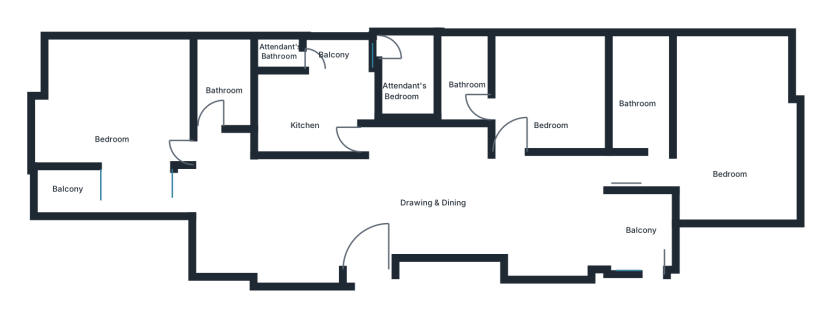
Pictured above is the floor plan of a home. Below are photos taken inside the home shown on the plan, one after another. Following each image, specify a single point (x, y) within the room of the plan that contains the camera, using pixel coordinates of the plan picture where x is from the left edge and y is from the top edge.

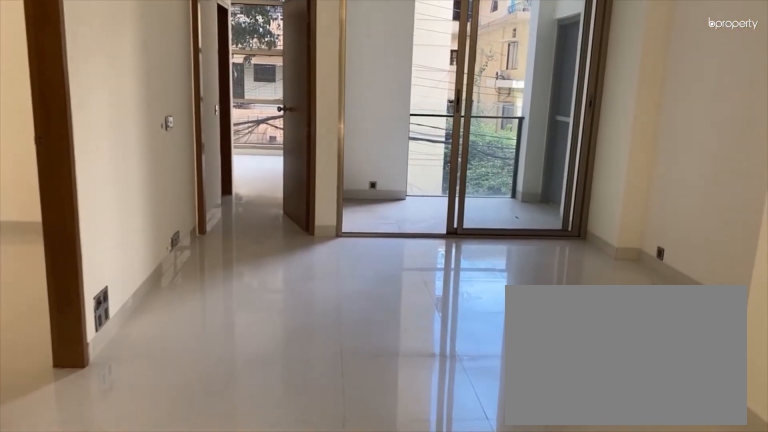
(498, 202)
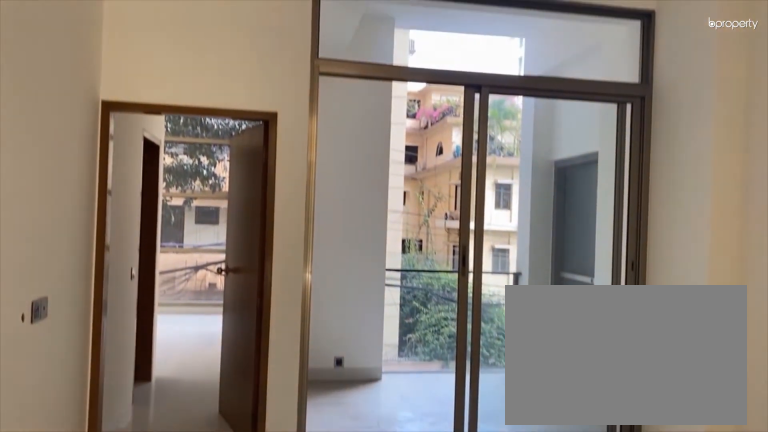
(498, 202)
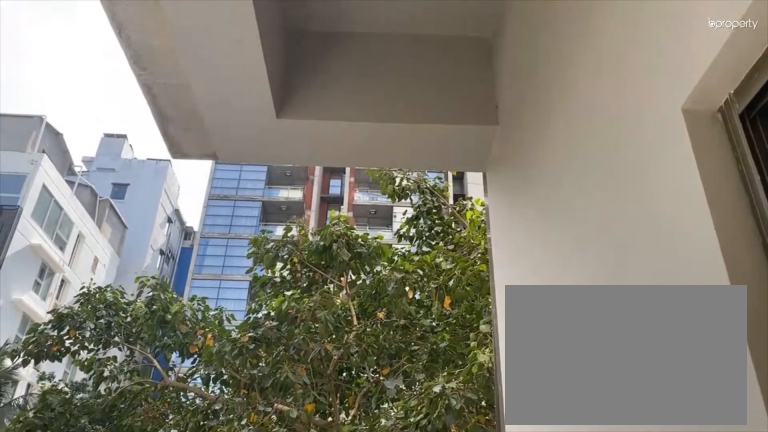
(78, 195)
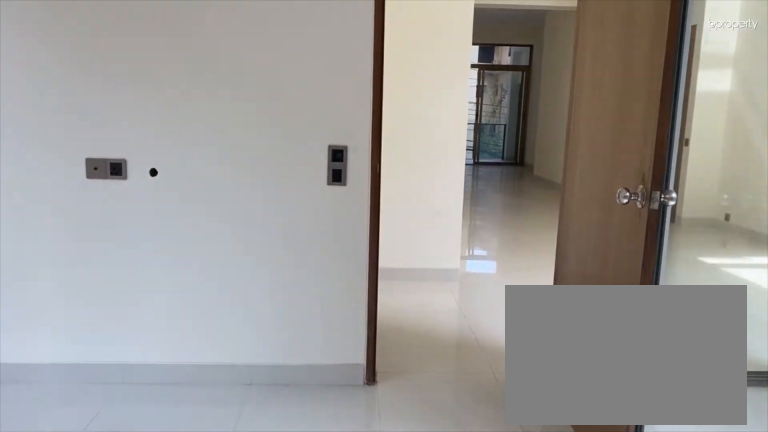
(112, 114)
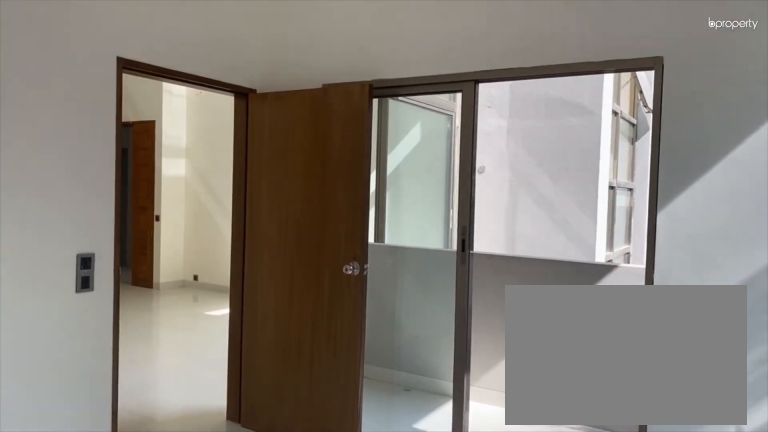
(112, 114)
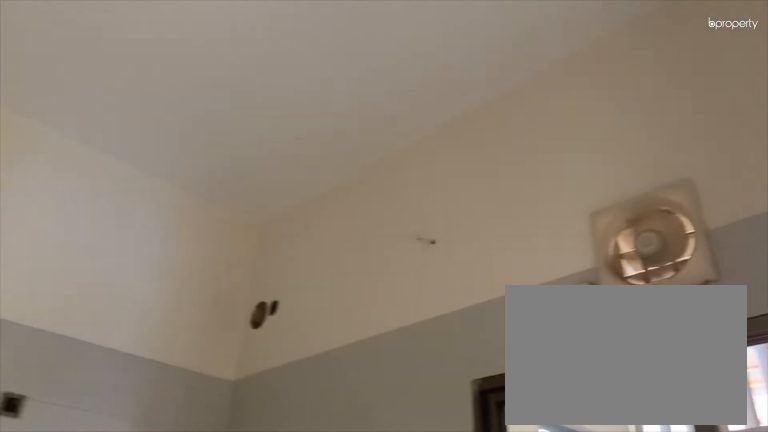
(307, 105)
